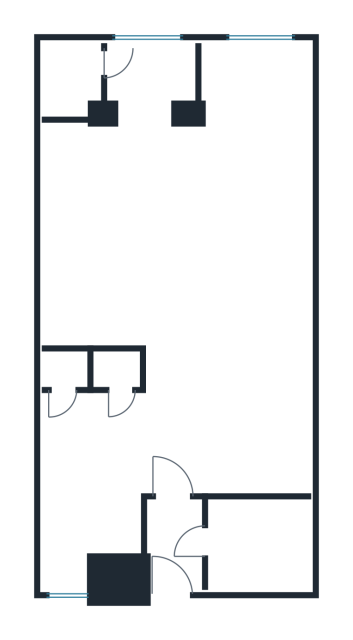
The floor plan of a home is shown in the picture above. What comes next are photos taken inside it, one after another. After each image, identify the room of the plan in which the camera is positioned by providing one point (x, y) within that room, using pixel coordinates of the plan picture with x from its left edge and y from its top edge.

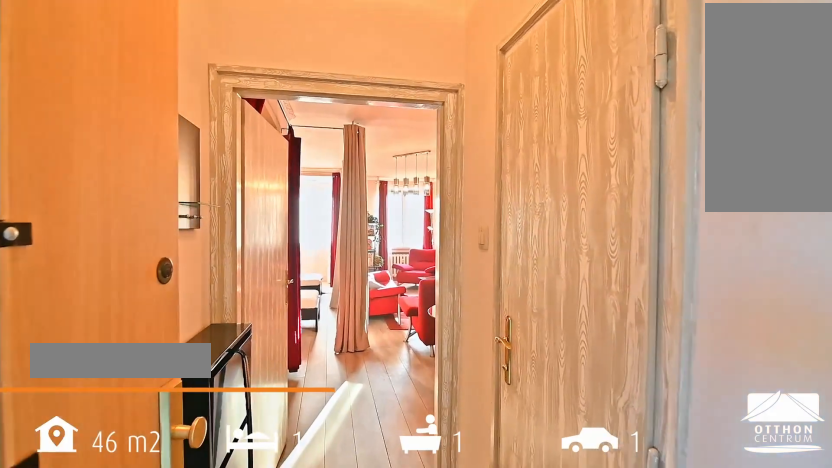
(175, 546)
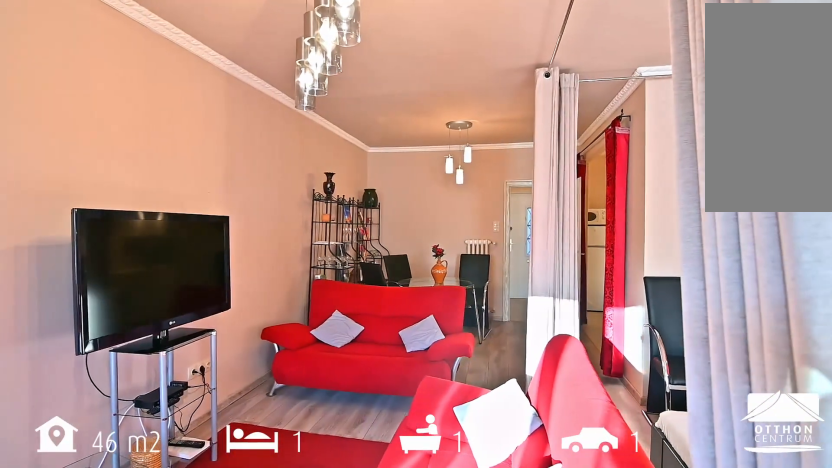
(191, 261)
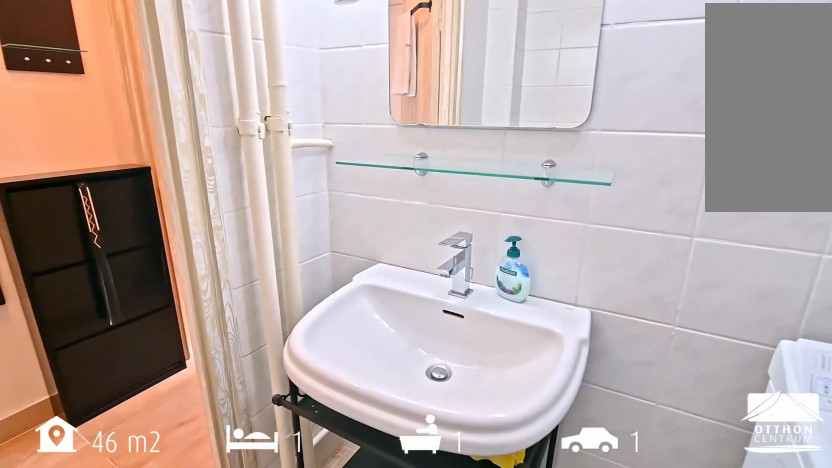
(258, 546)
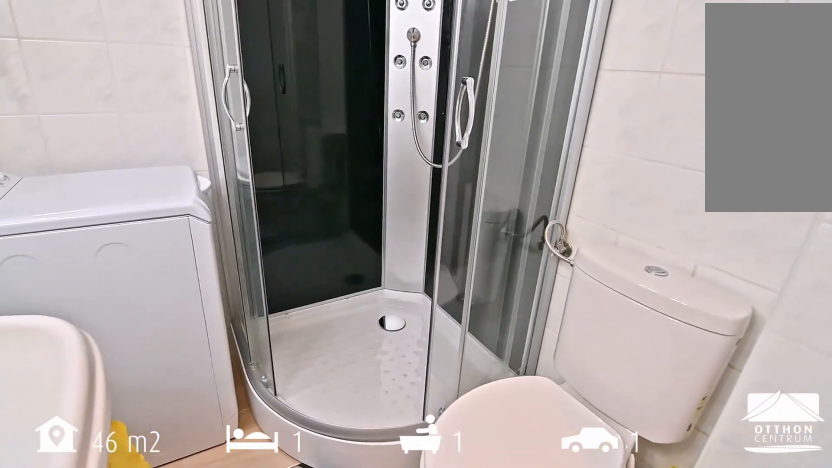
(258, 546)
